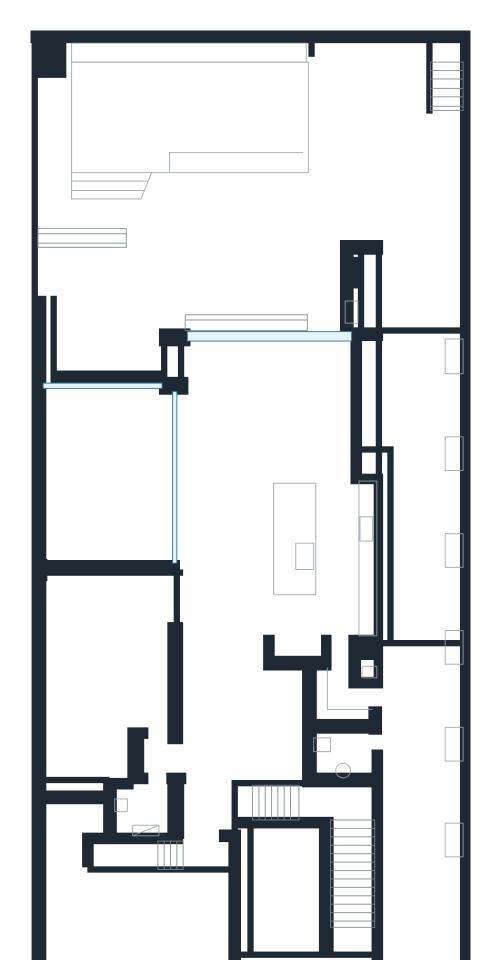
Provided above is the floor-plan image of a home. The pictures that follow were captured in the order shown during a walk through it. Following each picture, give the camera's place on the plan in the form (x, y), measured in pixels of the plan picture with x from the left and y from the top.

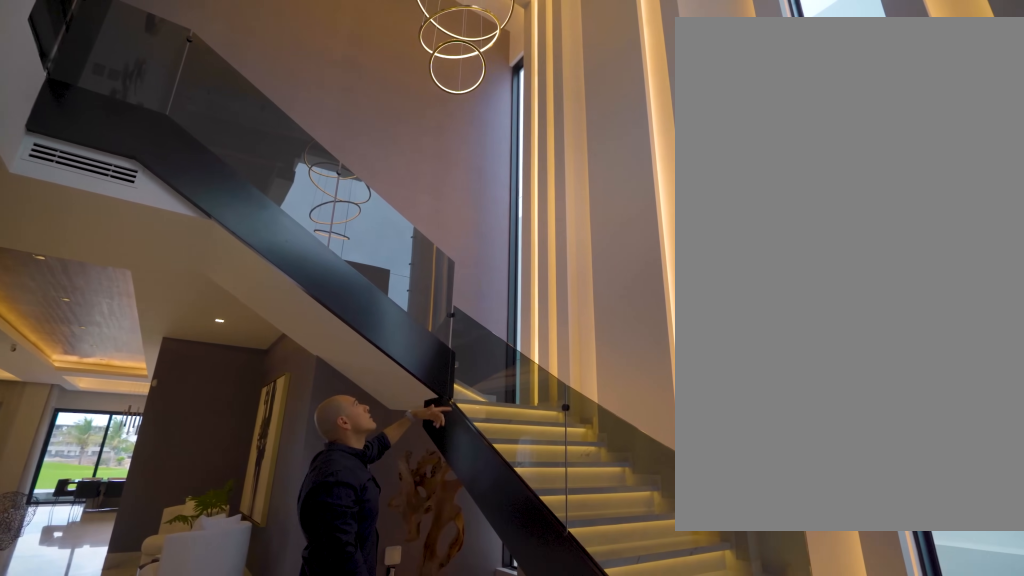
(270, 909)
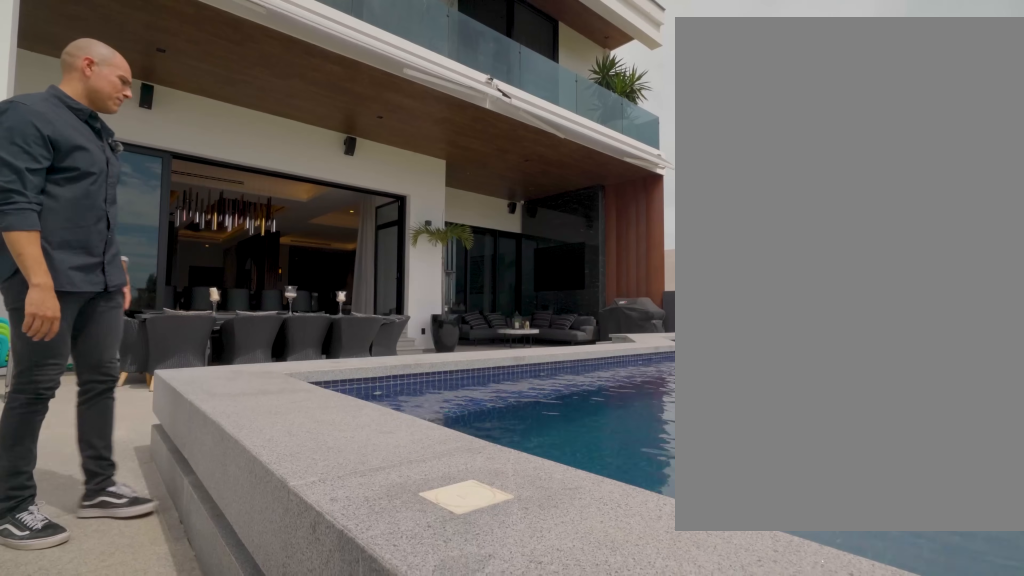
(346, 122)
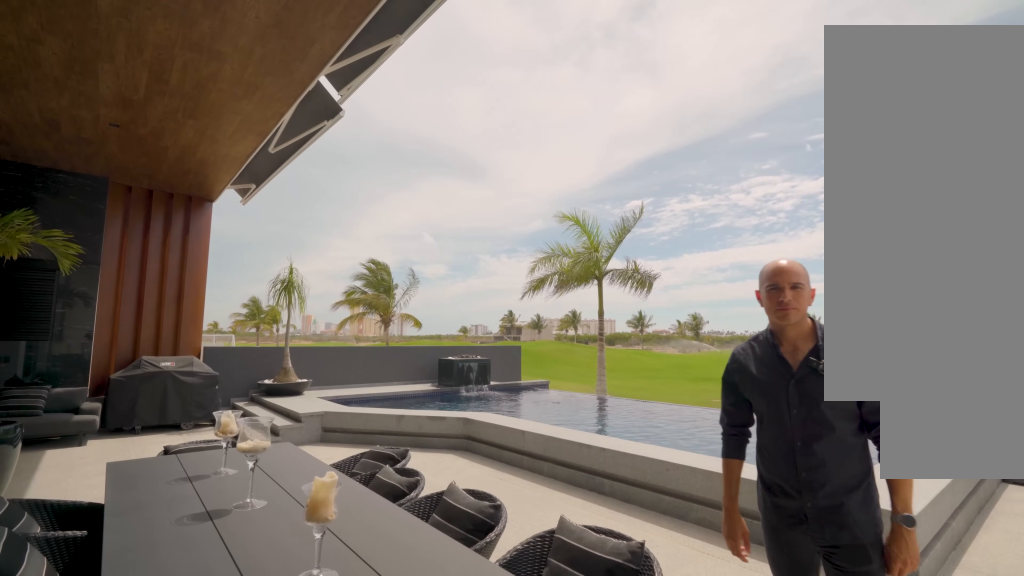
(314, 296)
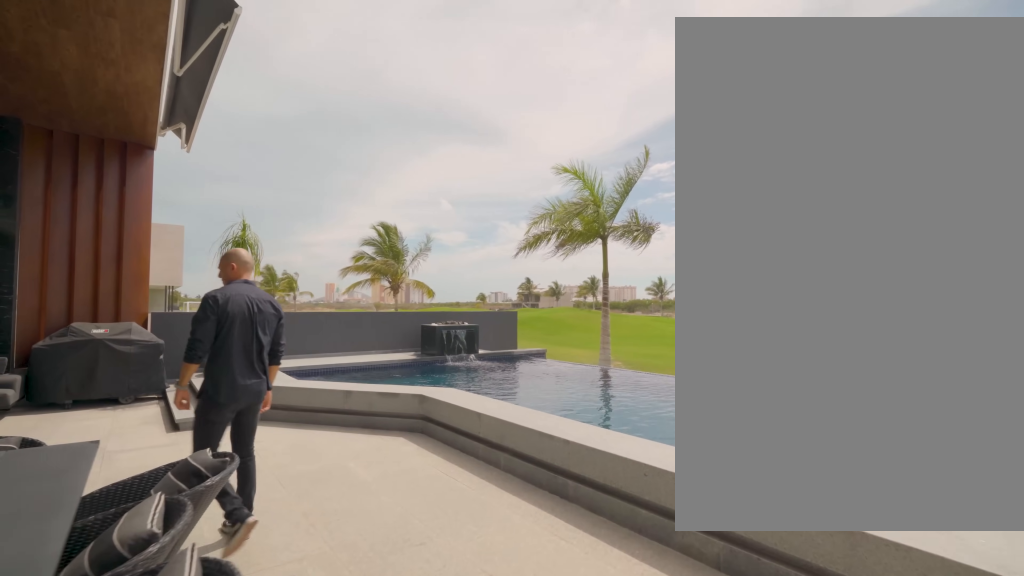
(288, 207)
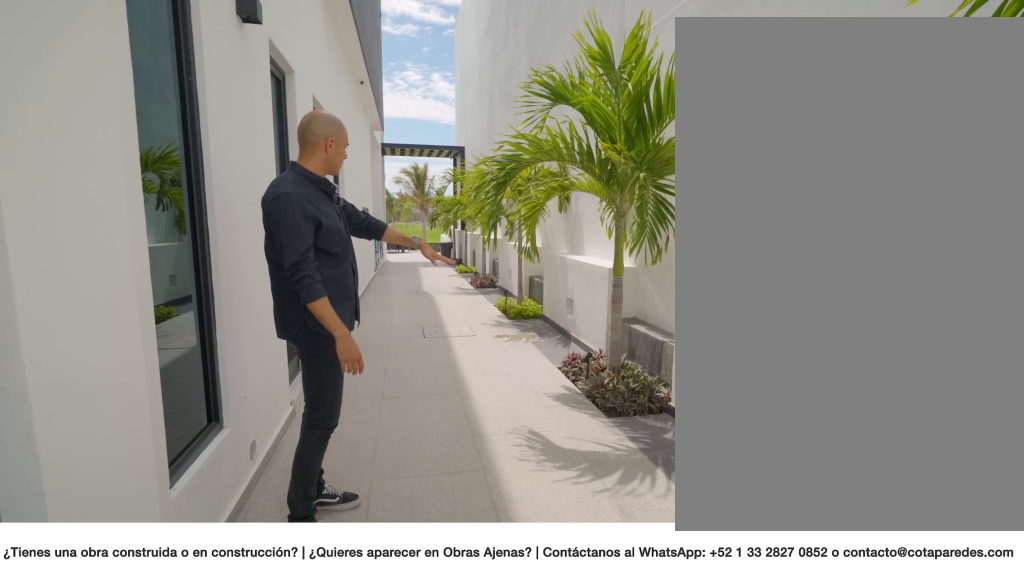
(414, 879)
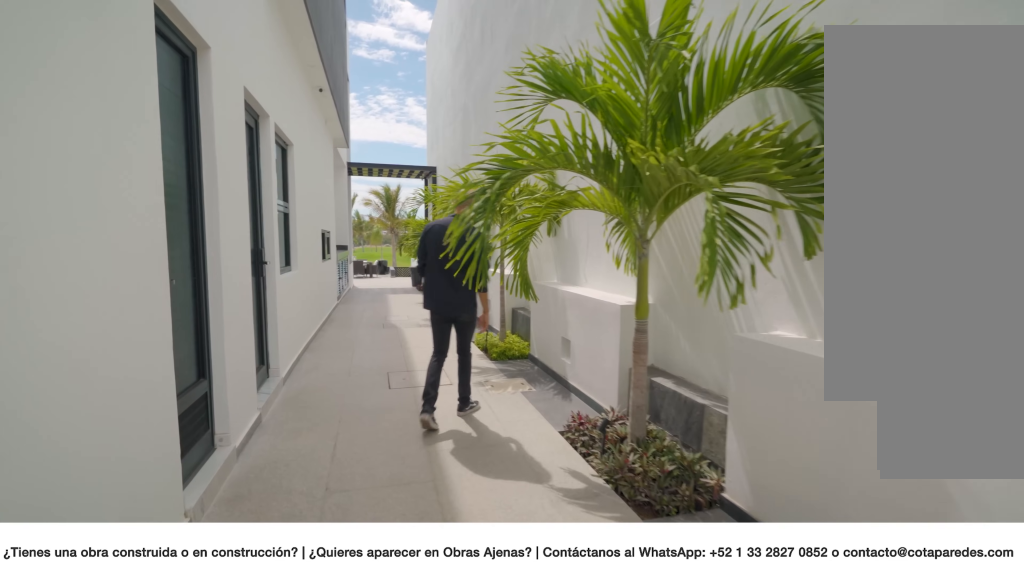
(422, 813)
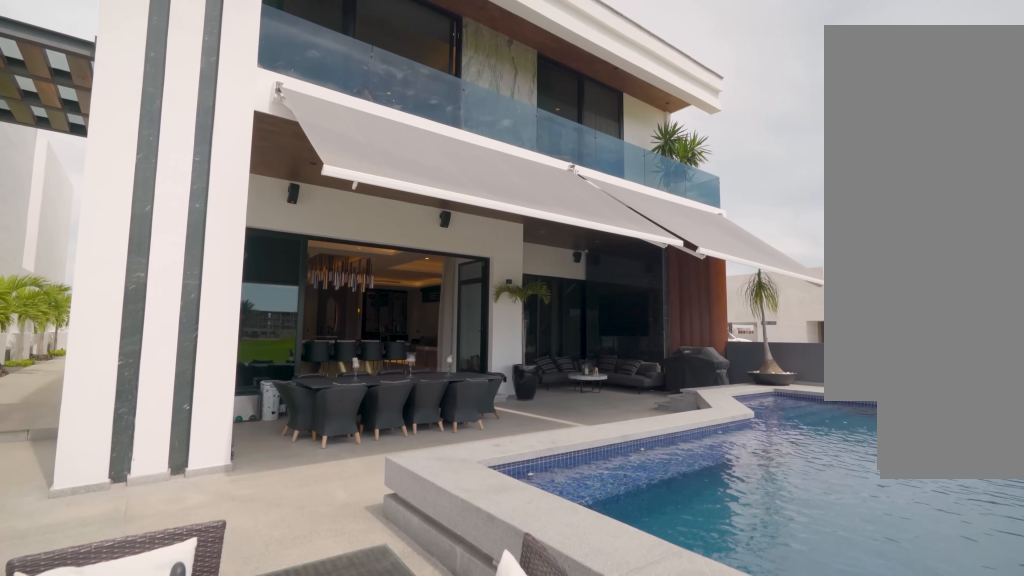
(349, 163)
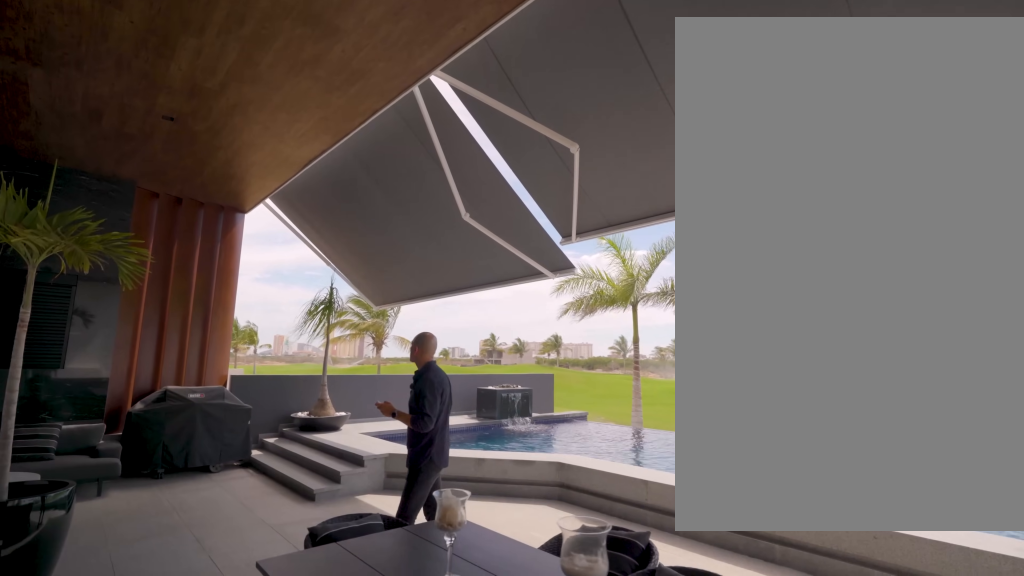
(289, 298)
